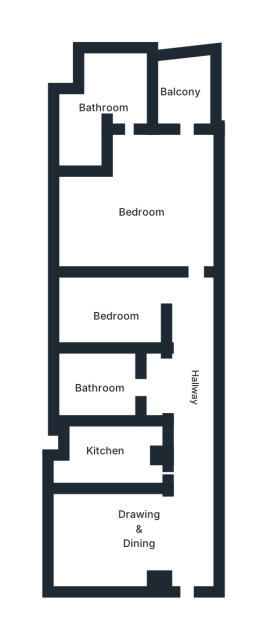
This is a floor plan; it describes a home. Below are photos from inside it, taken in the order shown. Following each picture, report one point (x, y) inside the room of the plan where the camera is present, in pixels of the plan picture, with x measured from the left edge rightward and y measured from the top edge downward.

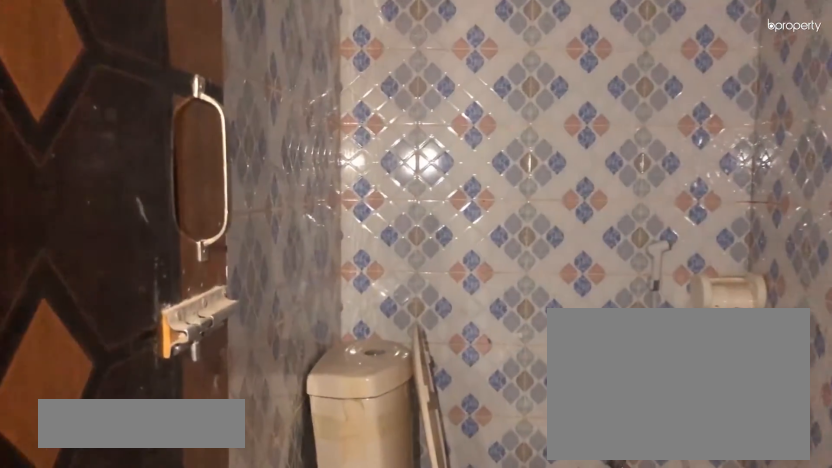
(99, 387)
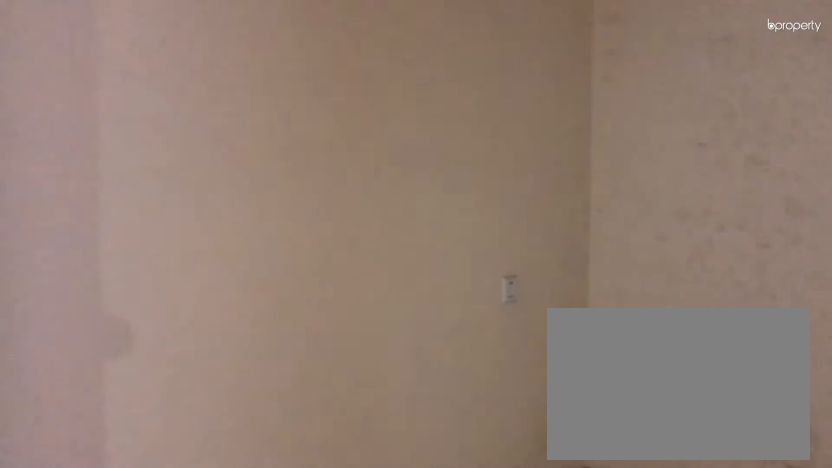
(118, 314)
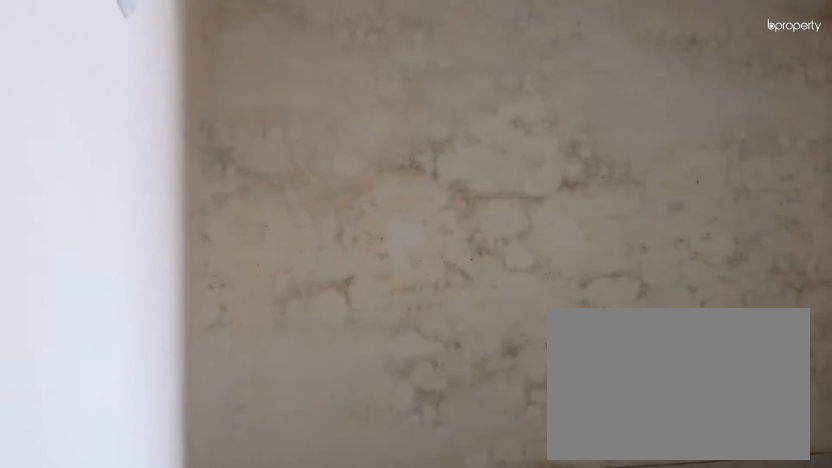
(141, 210)
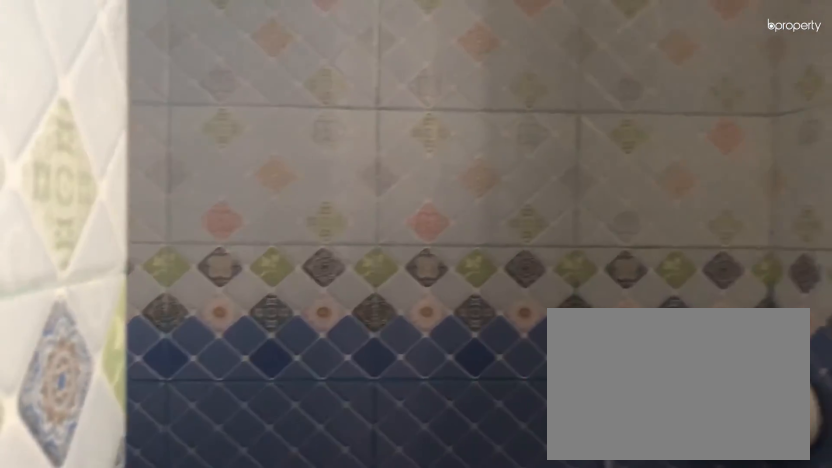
(118, 96)
